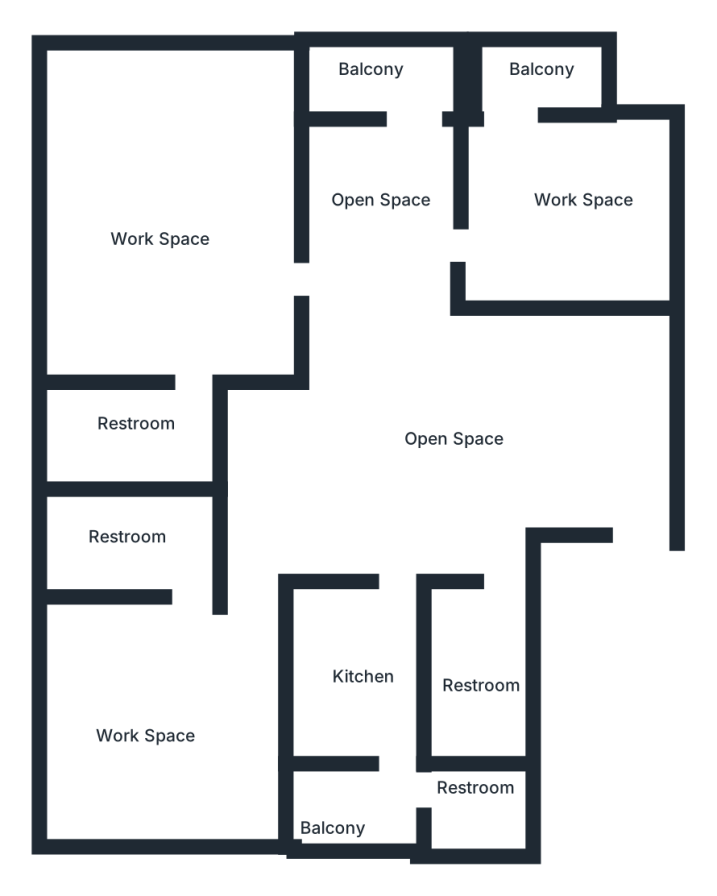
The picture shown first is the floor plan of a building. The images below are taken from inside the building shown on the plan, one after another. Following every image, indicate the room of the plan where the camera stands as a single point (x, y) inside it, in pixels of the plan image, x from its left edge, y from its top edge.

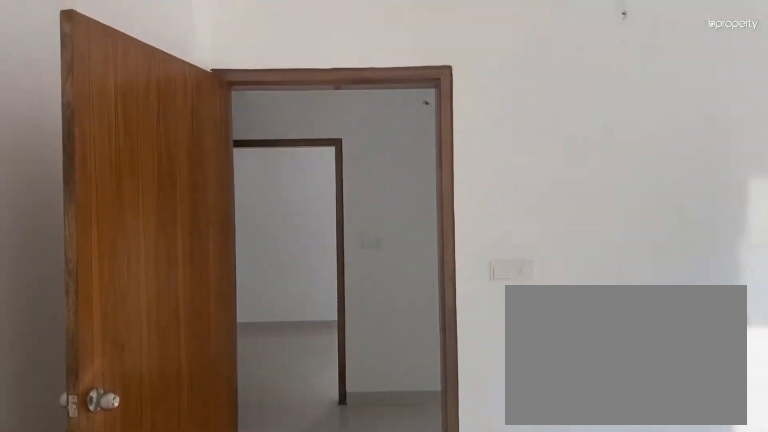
(565, 204)
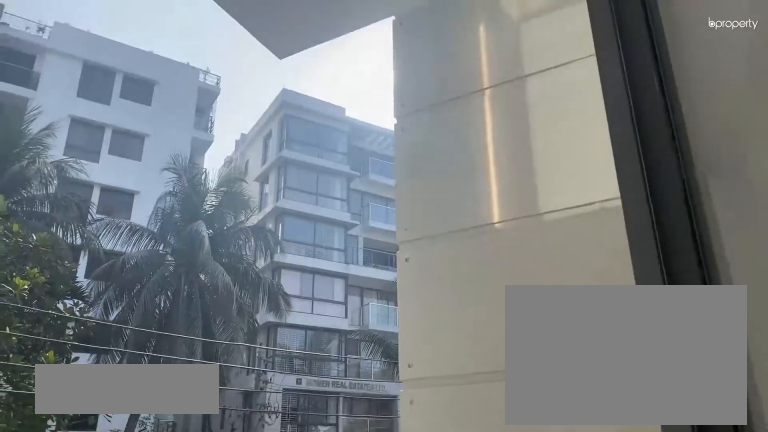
(530, 68)
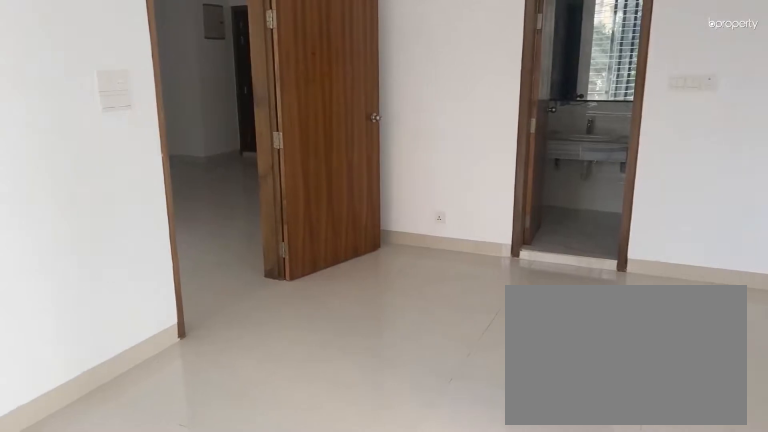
(176, 200)
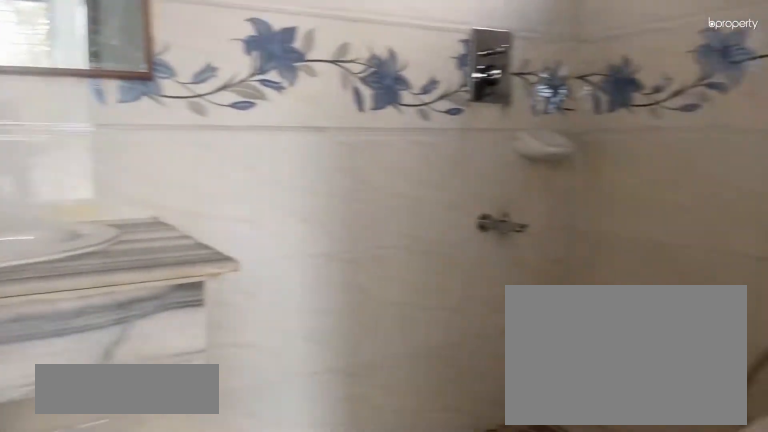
(143, 433)
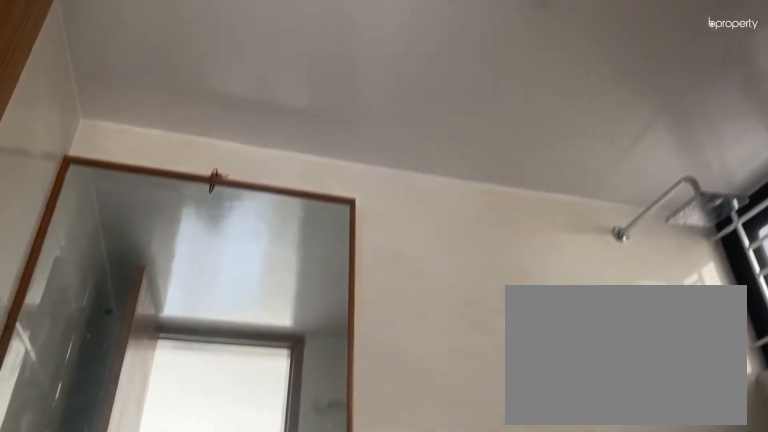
(143, 433)
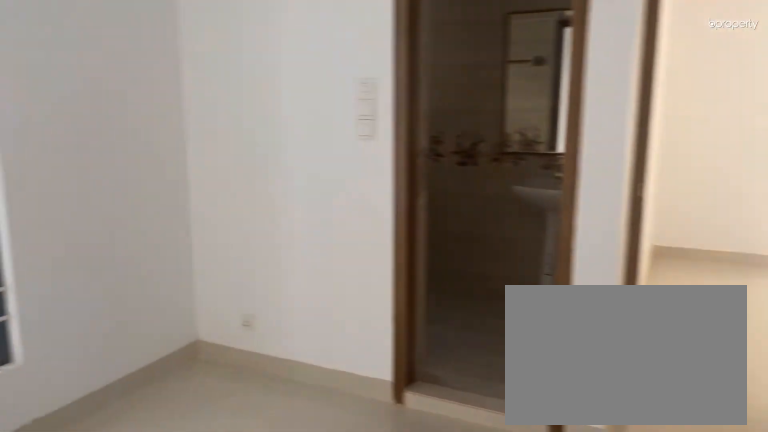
(169, 699)
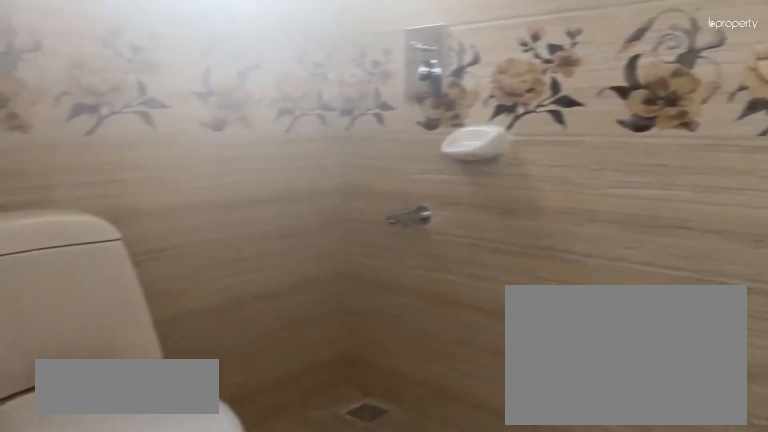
(138, 544)
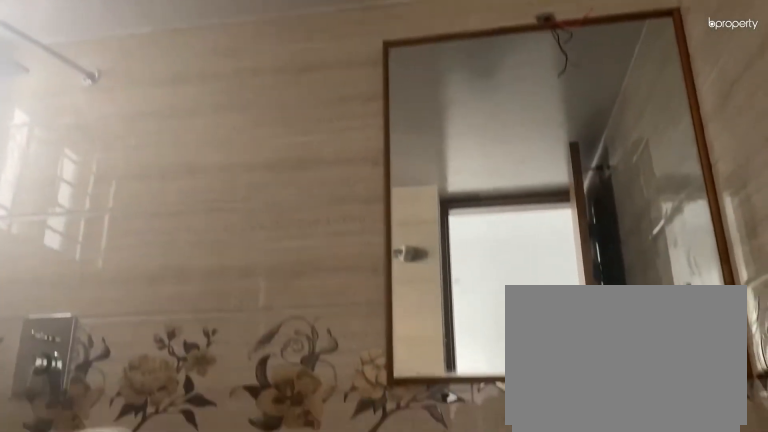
(138, 544)
